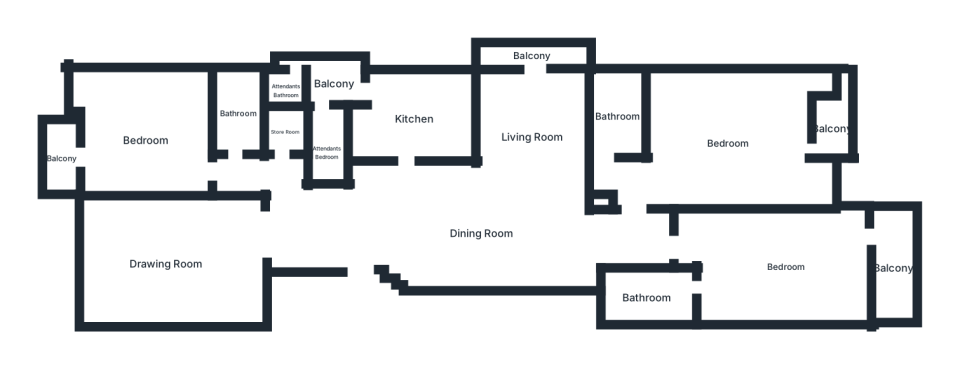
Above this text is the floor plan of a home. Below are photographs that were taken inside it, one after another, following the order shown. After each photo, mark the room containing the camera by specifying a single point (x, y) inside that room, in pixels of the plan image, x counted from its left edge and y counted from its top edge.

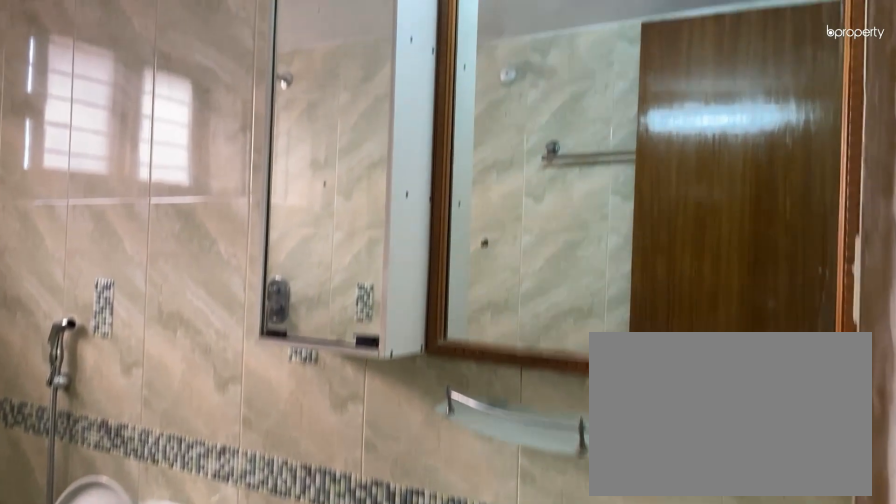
(239, 115)
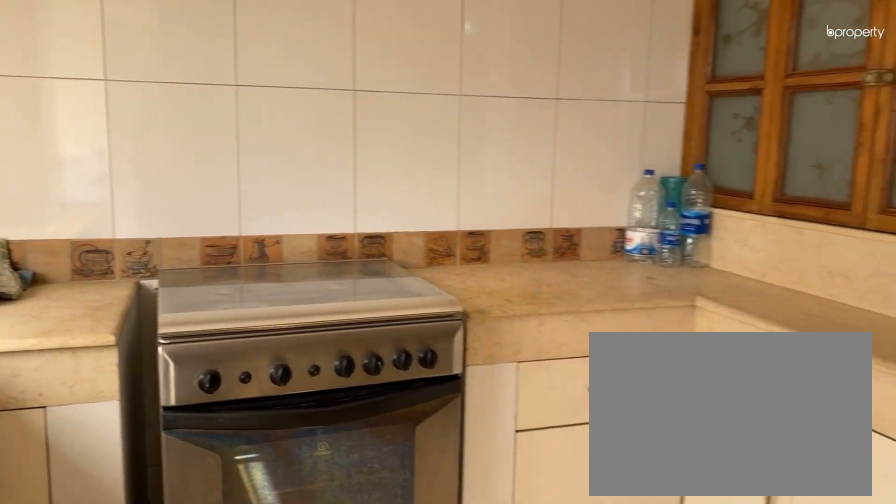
(414, 119)
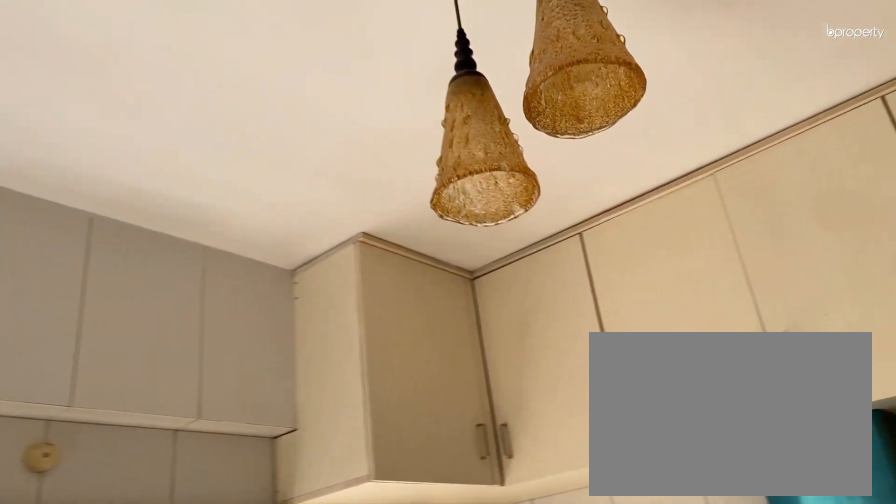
(414, 119)
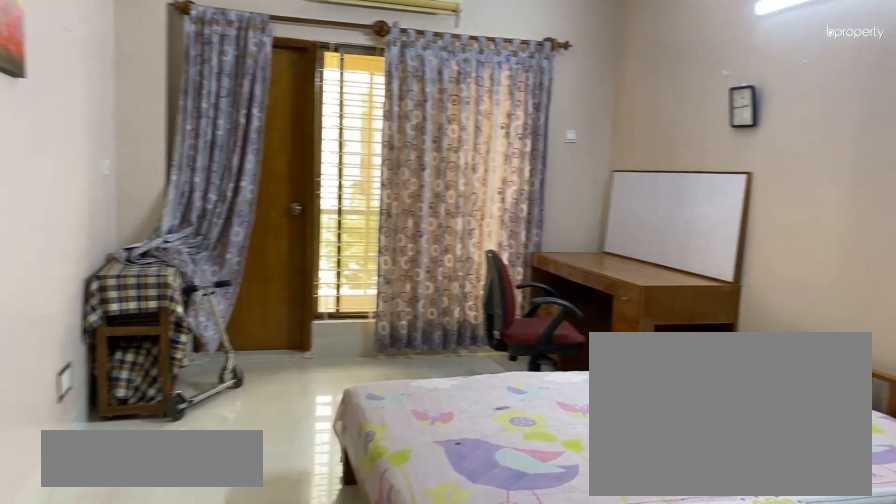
(786, 266)
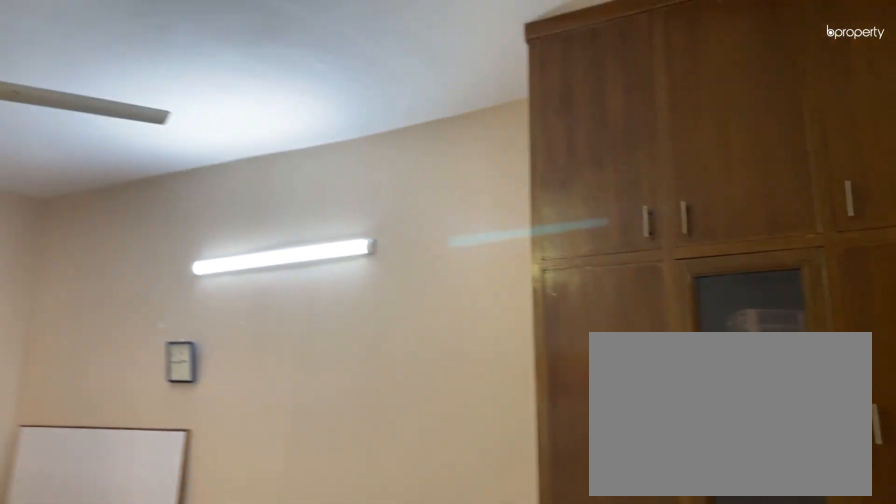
(786, 266)
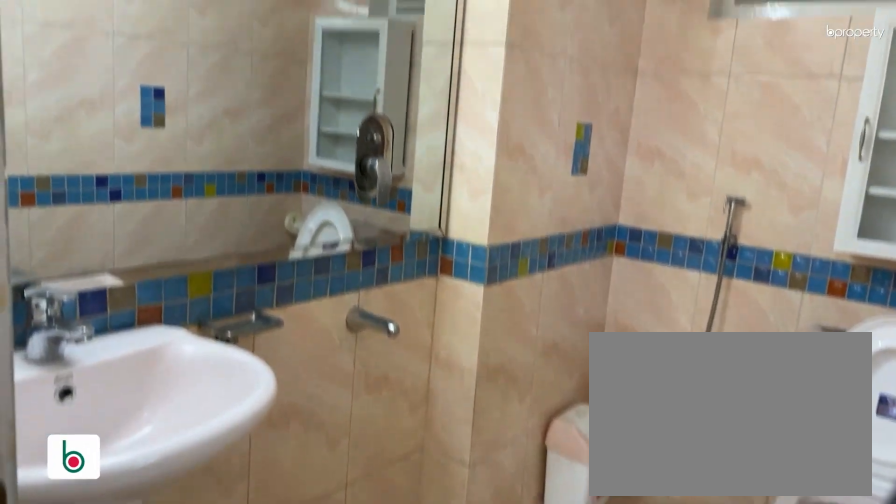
(647, 299)
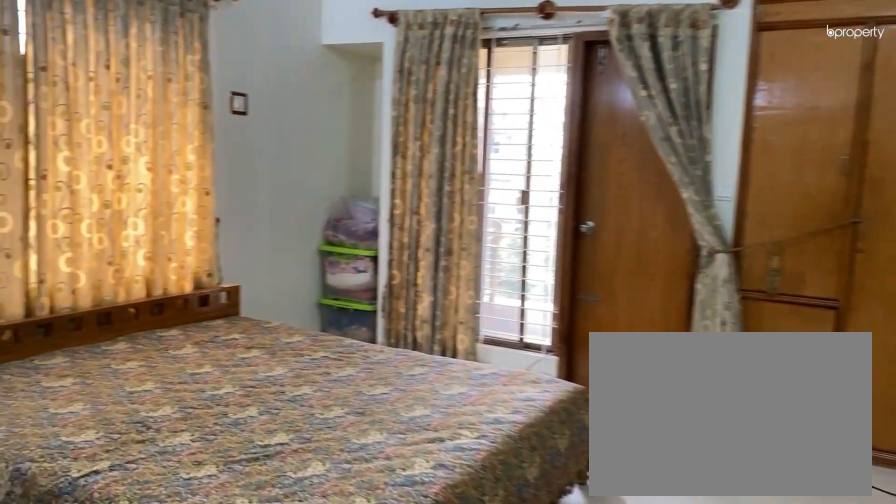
(728, 144)
